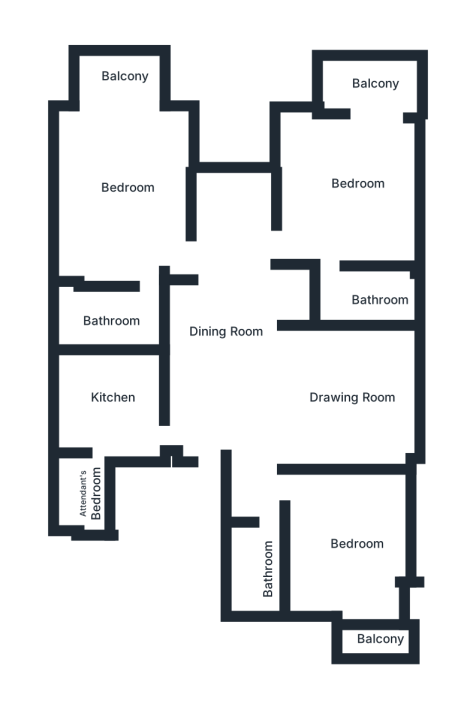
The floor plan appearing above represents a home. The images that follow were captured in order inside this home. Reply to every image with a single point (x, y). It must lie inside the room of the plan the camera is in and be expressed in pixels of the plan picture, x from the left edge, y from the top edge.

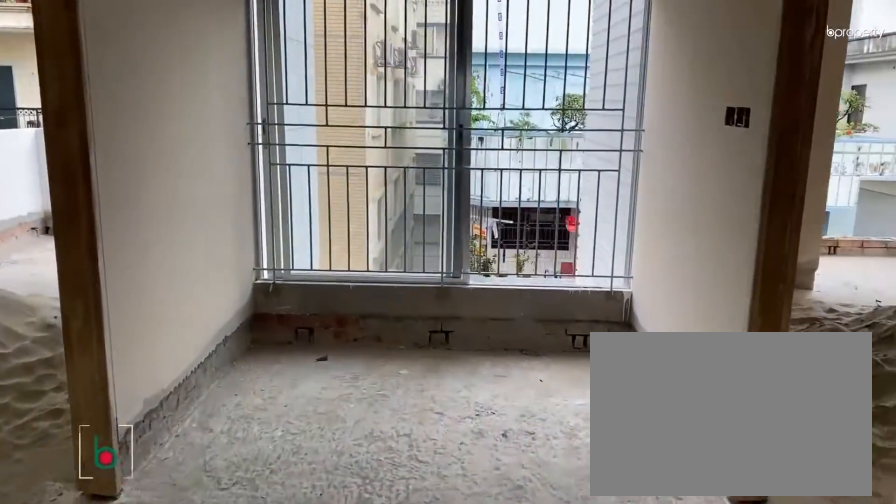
(240, 353)
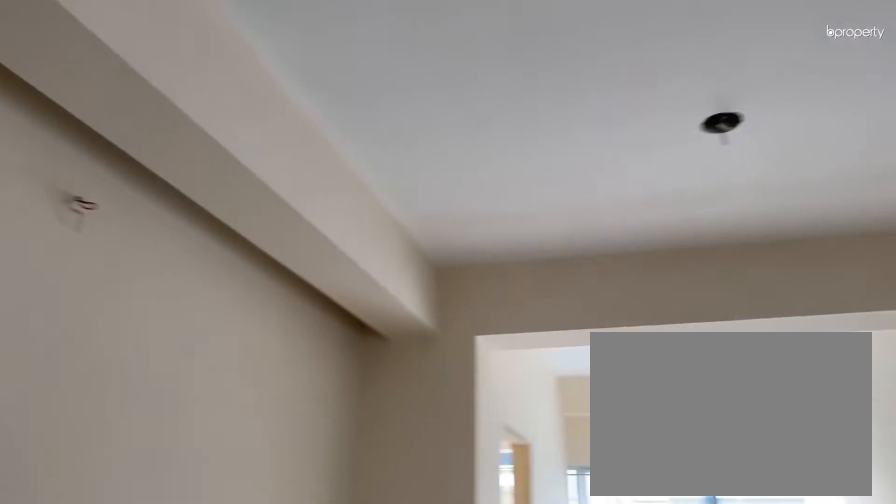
(240, 353)
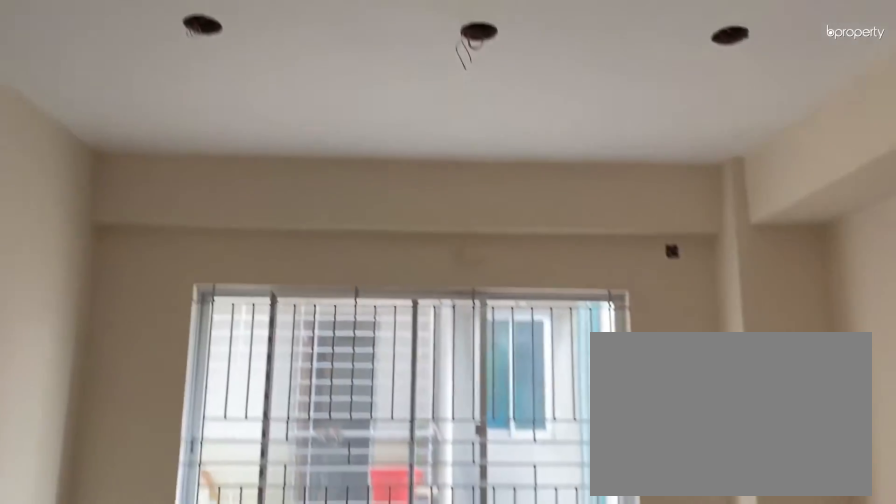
(339, 397)
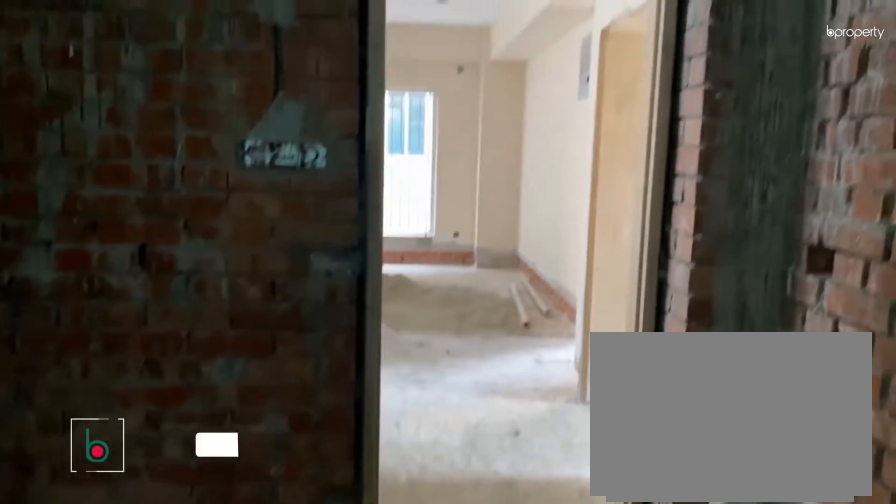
(108, 396)
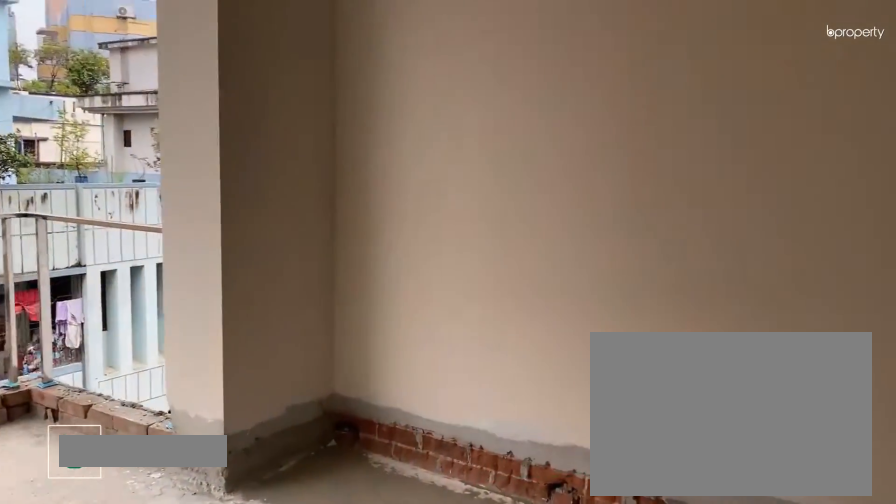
(123, 168)
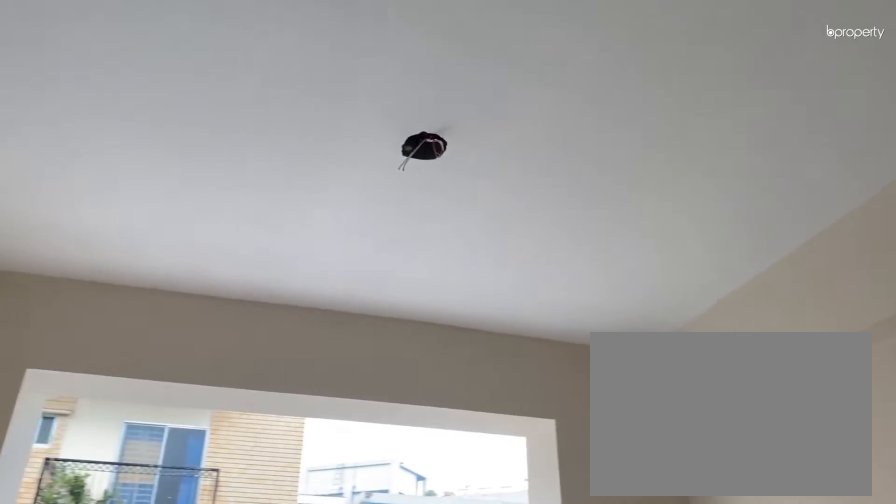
(123, 168)
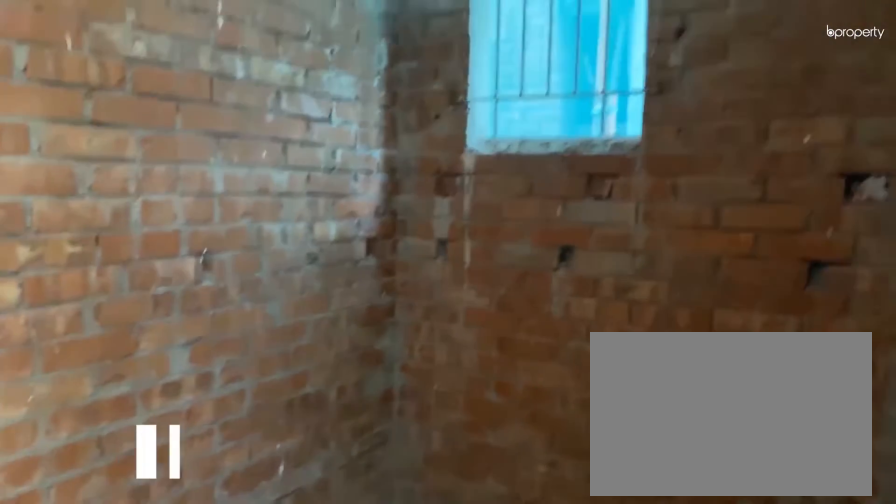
(120, 313)
